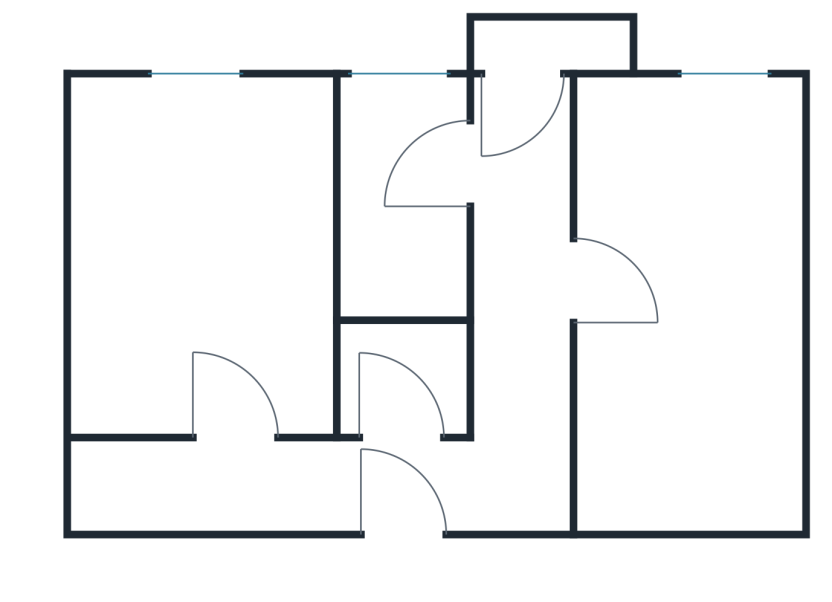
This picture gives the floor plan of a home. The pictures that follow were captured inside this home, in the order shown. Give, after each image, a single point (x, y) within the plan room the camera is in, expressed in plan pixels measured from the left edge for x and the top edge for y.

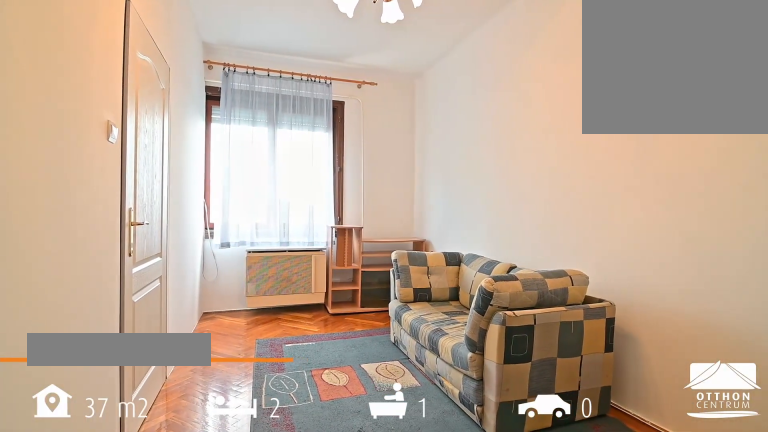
(689, 379)
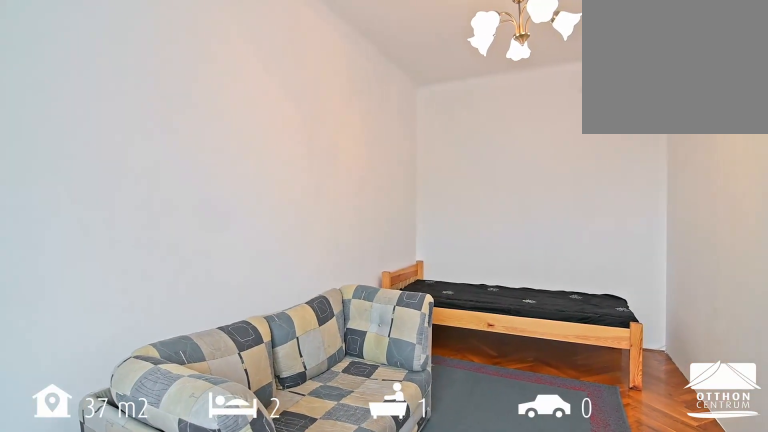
(689, 379)
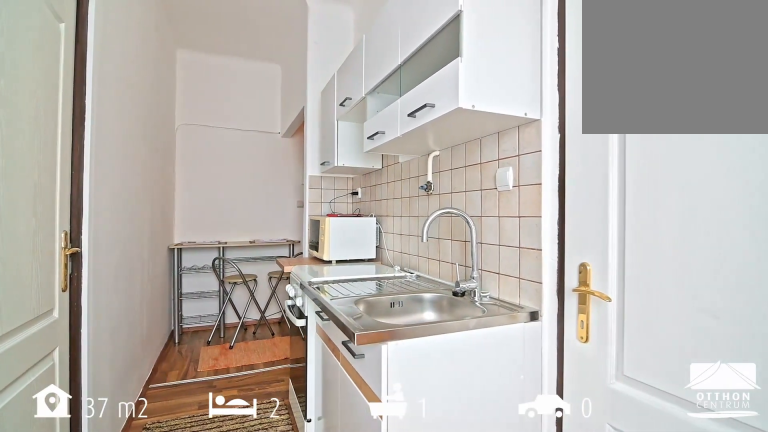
(521, 268)
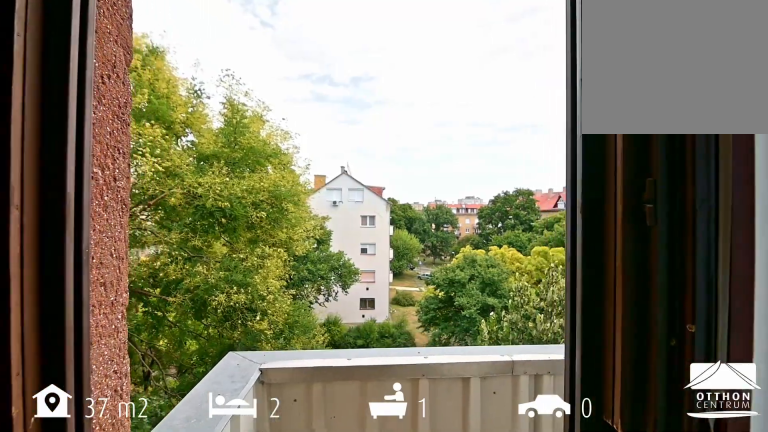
(549, 49)
